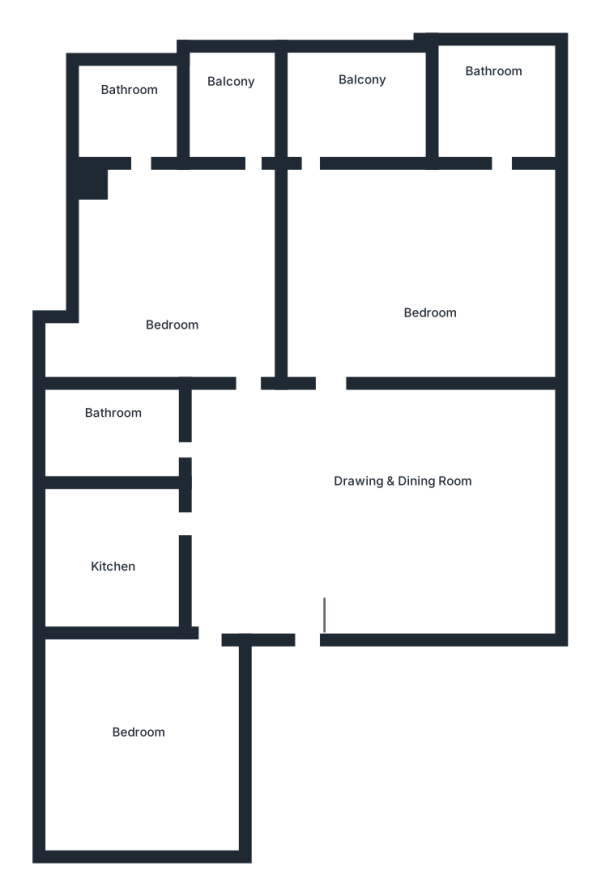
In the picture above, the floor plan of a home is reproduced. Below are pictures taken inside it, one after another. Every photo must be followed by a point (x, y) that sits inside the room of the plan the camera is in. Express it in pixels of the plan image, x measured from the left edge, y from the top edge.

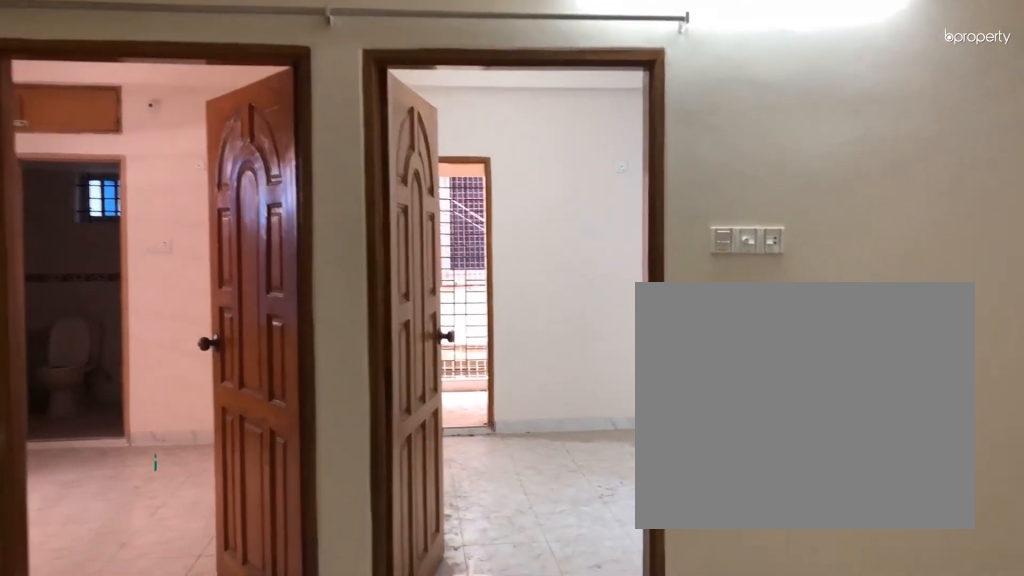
(362, 481)
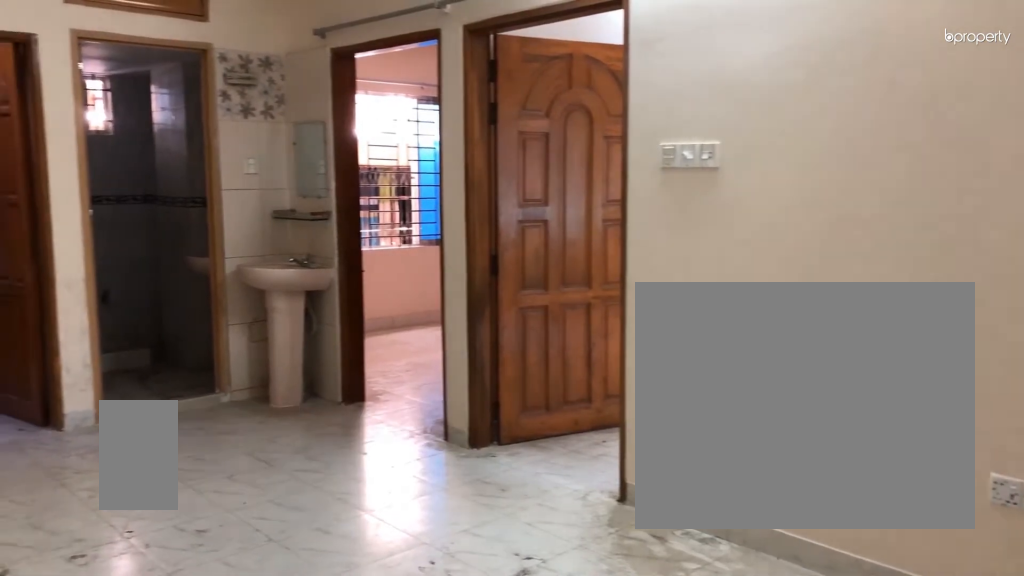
(362, 481)
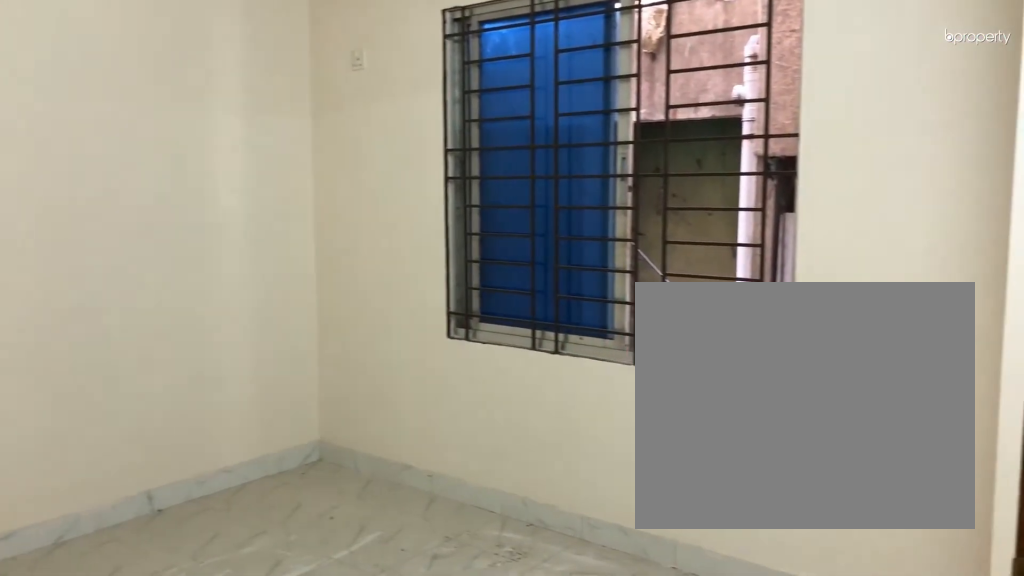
(149, 719)
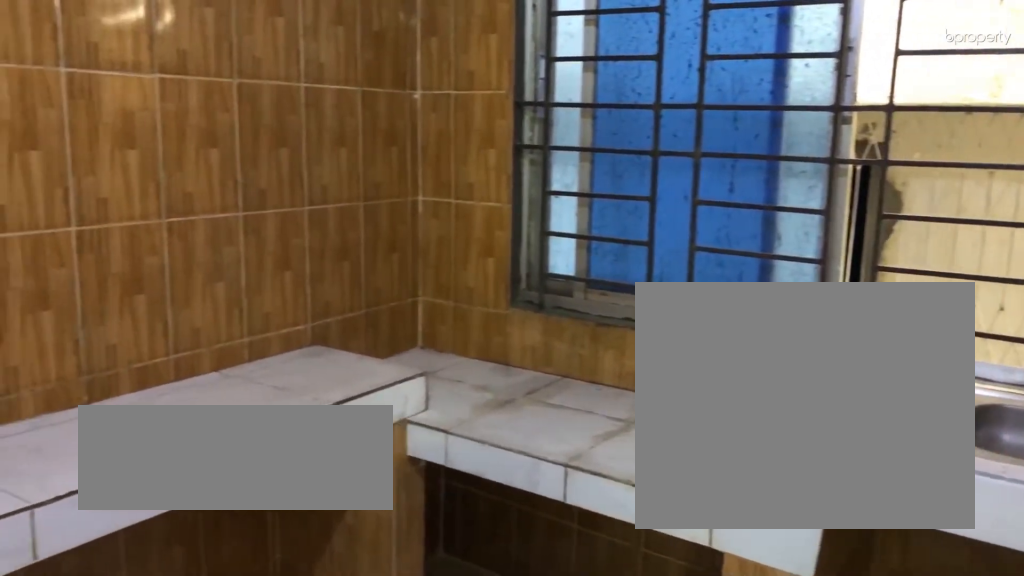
(109, 544)
